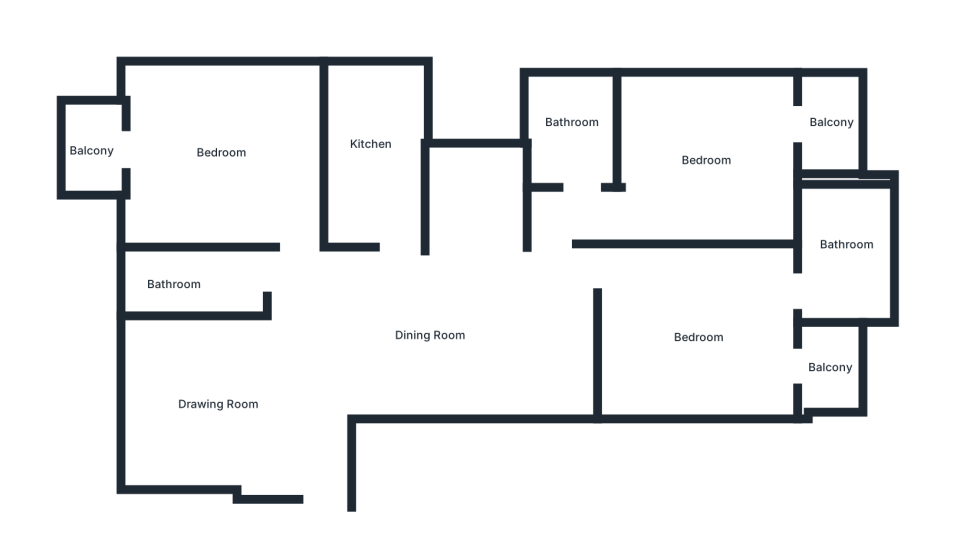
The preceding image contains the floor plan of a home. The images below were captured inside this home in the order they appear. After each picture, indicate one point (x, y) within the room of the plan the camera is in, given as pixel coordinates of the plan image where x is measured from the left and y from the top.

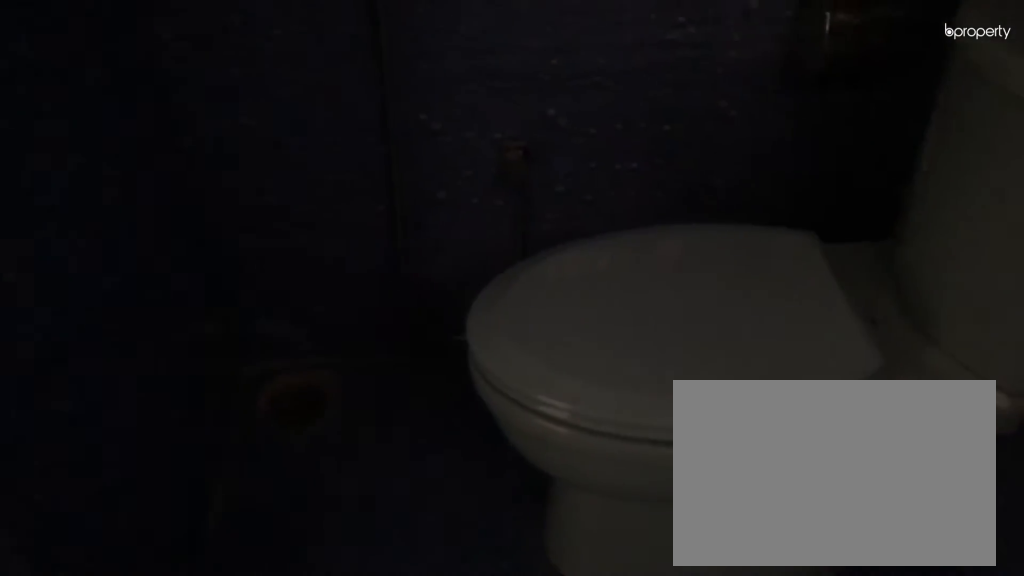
(842, 248)
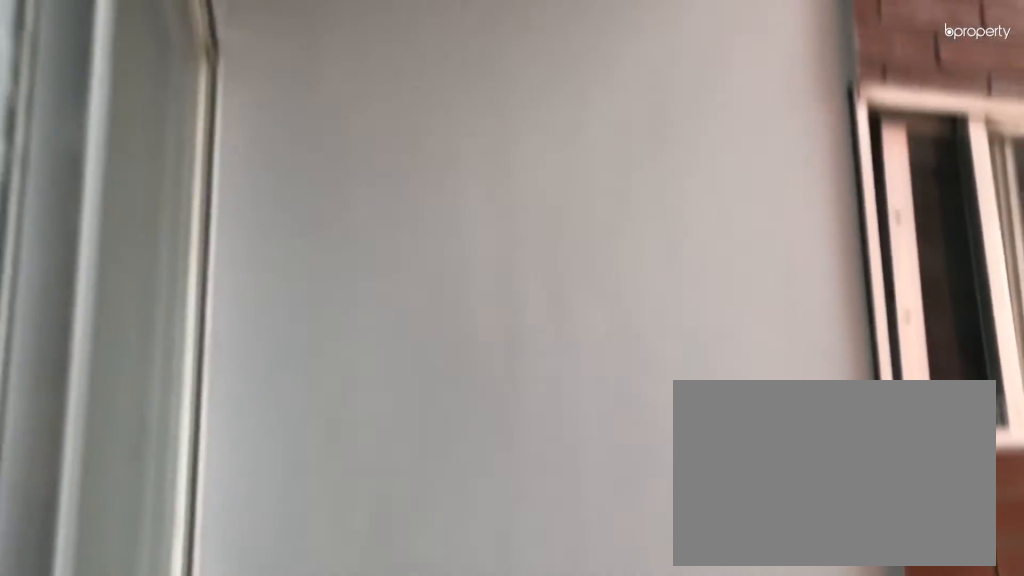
(828, 367)
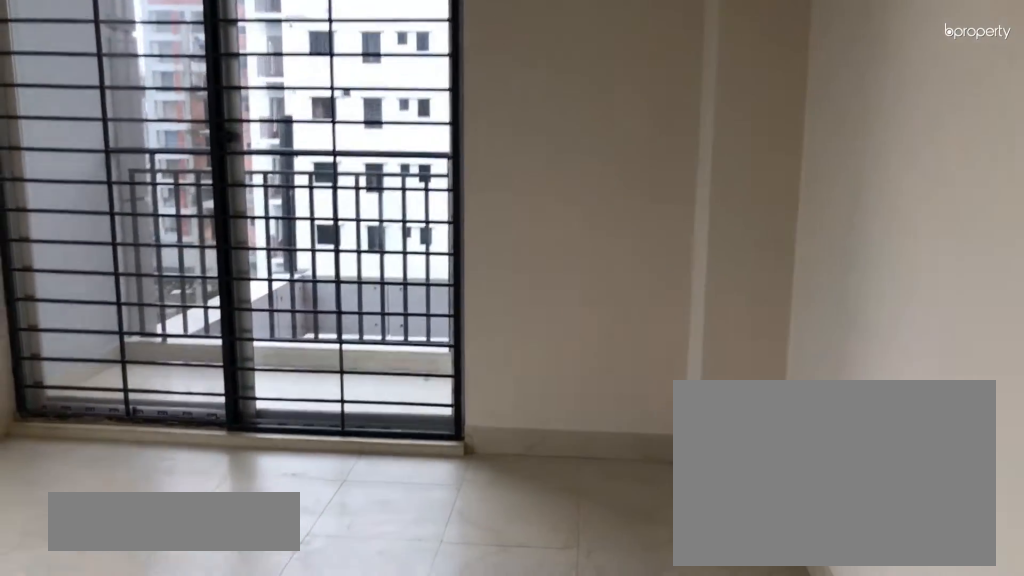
(705, 158)
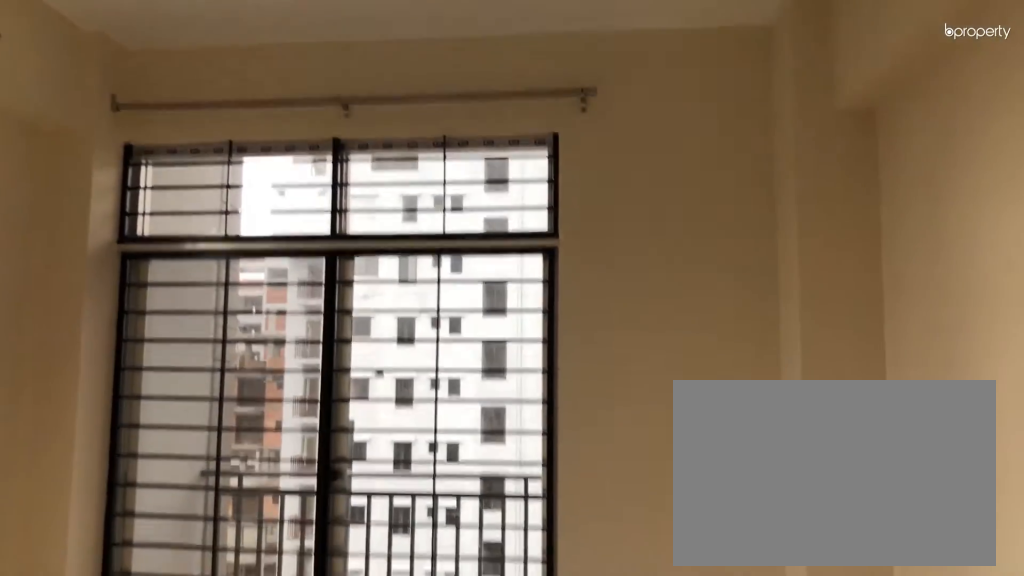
(705, 158)
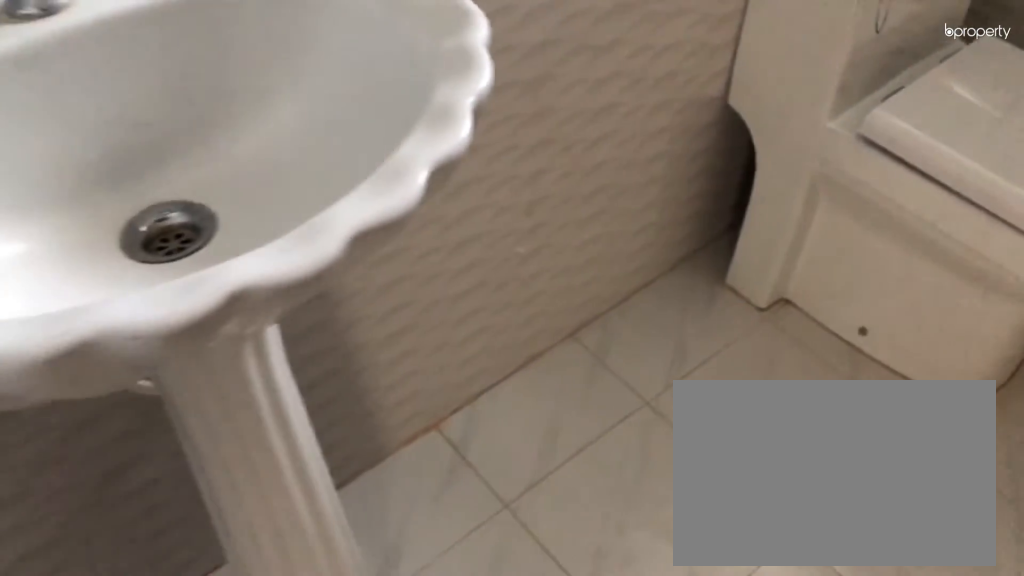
(571, 130)
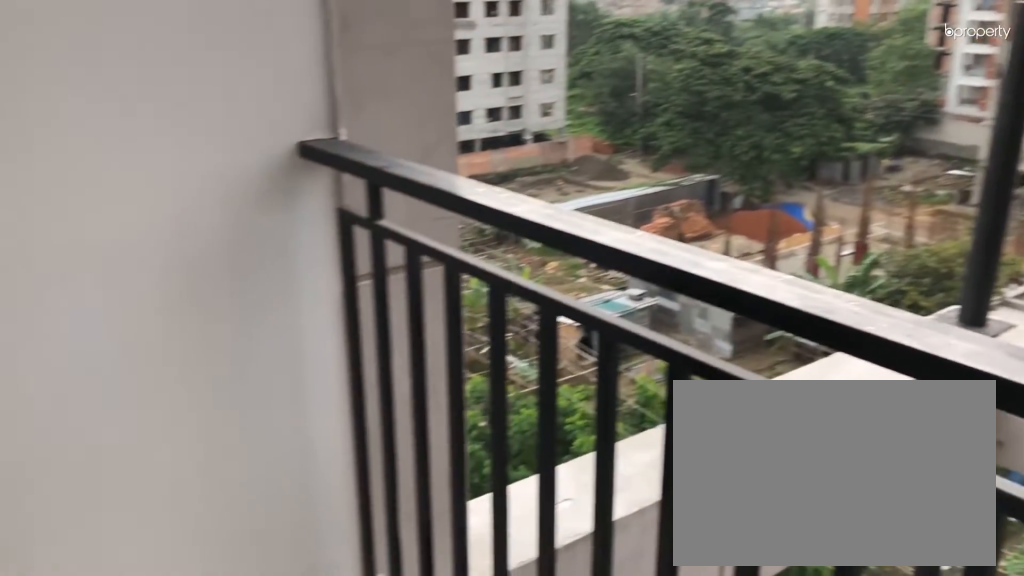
(827, 124)
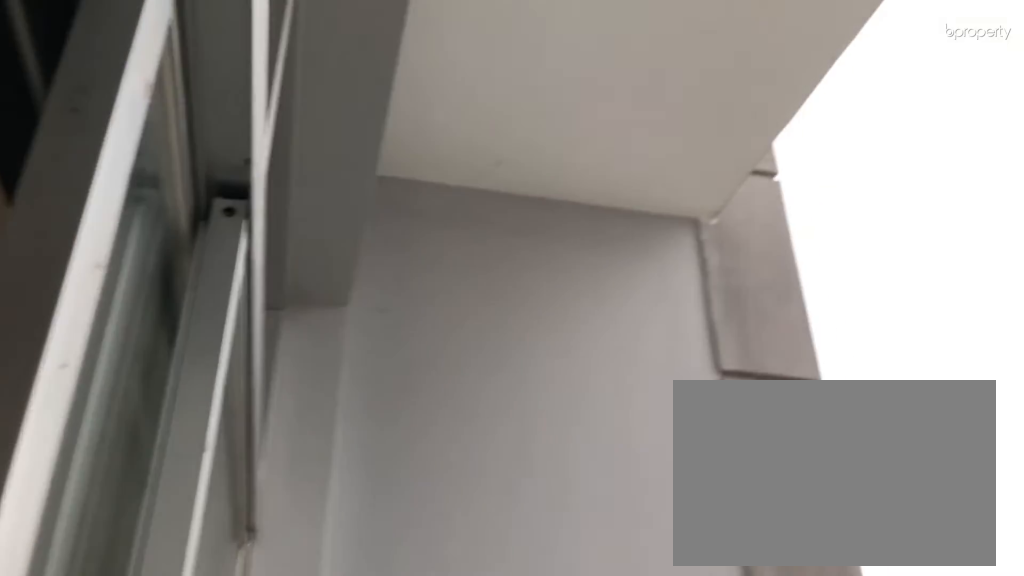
(827, 124)
